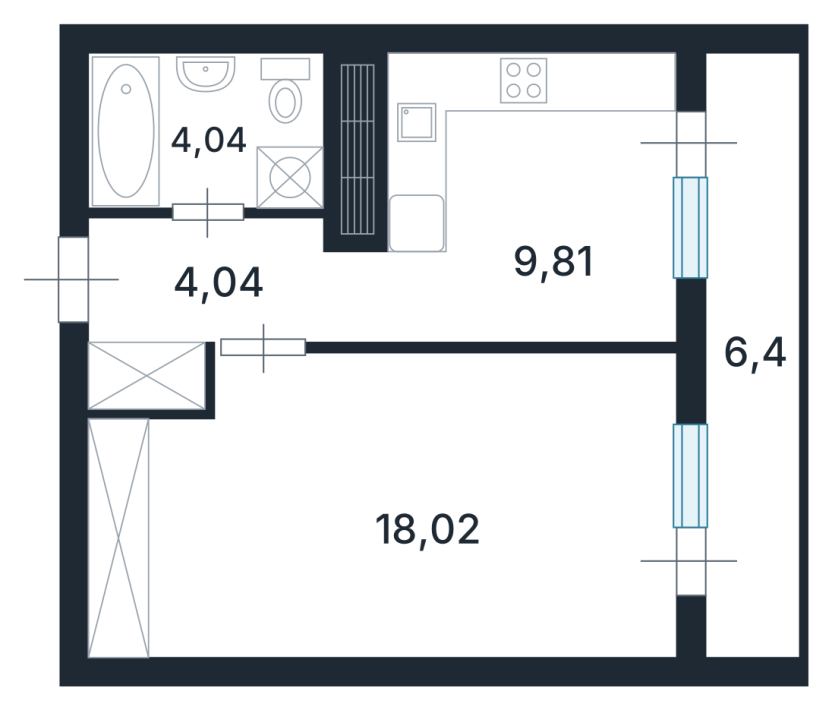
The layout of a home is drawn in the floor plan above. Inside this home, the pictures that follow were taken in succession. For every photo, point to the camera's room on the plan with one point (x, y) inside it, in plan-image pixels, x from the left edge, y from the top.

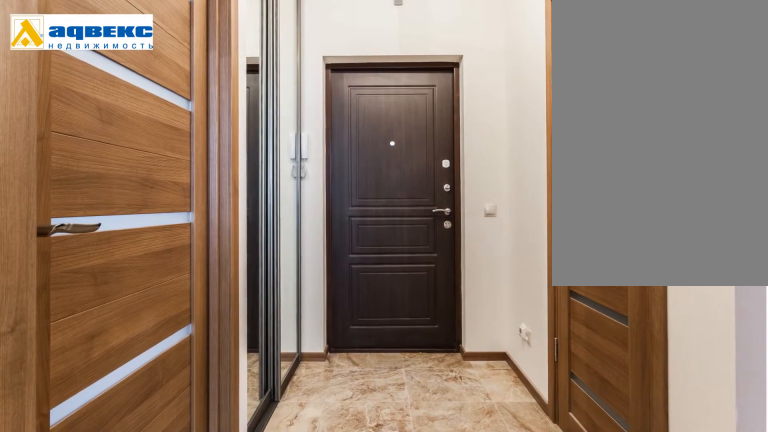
(216, 278)
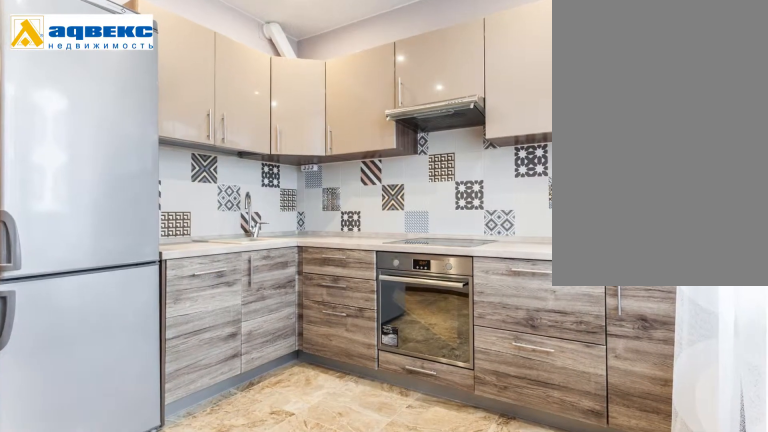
(560, 253)
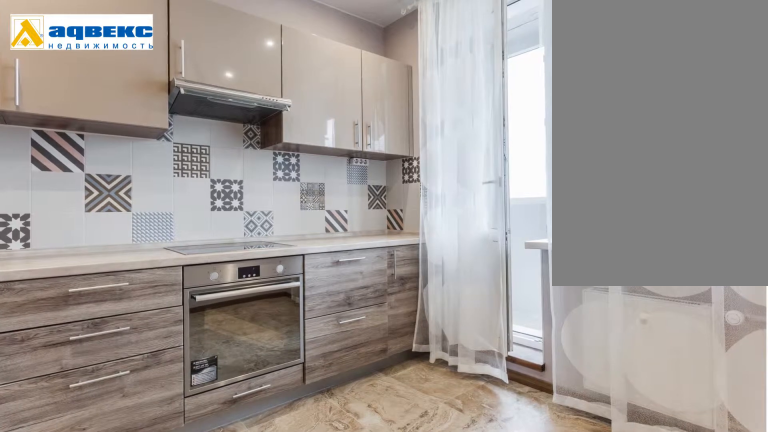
(560, 253)
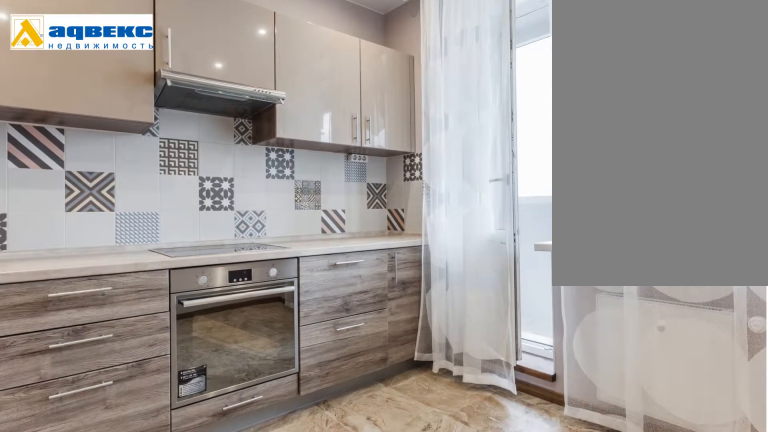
(560, 253)
